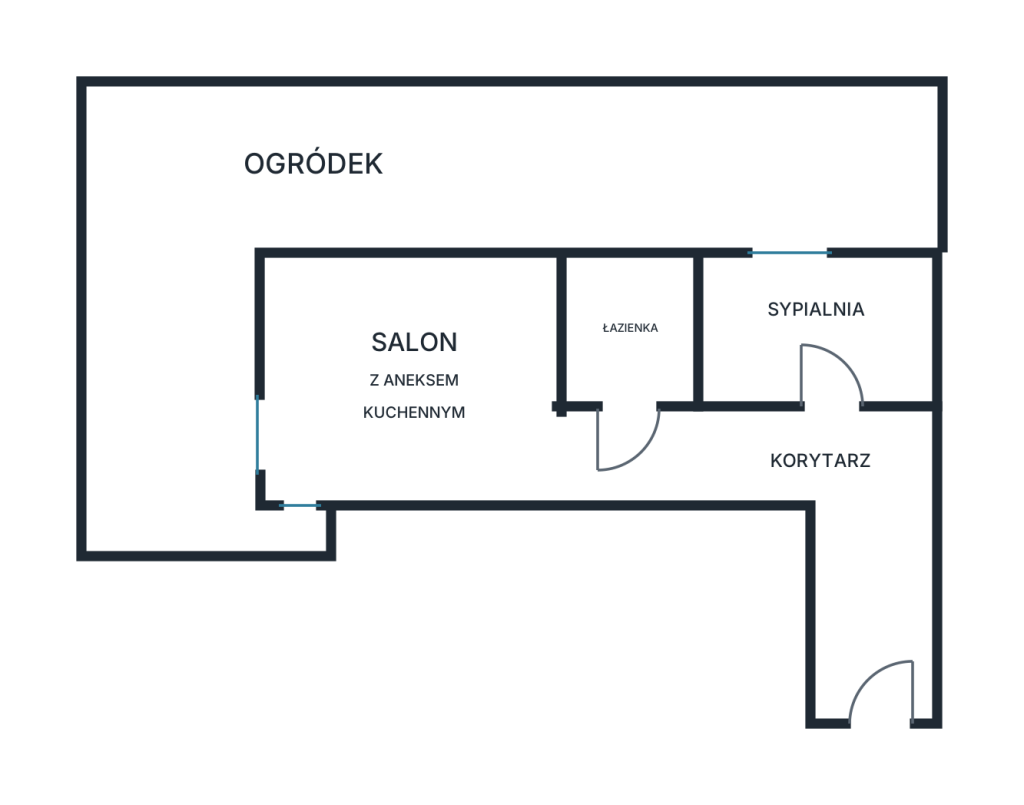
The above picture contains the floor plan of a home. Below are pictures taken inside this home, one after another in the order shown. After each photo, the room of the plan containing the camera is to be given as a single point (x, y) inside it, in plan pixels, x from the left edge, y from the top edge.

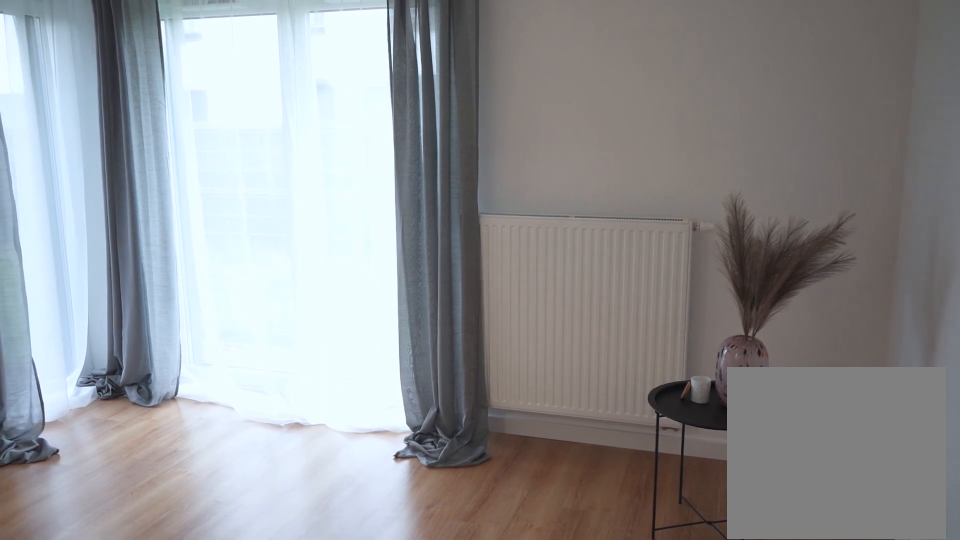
(410, 378)
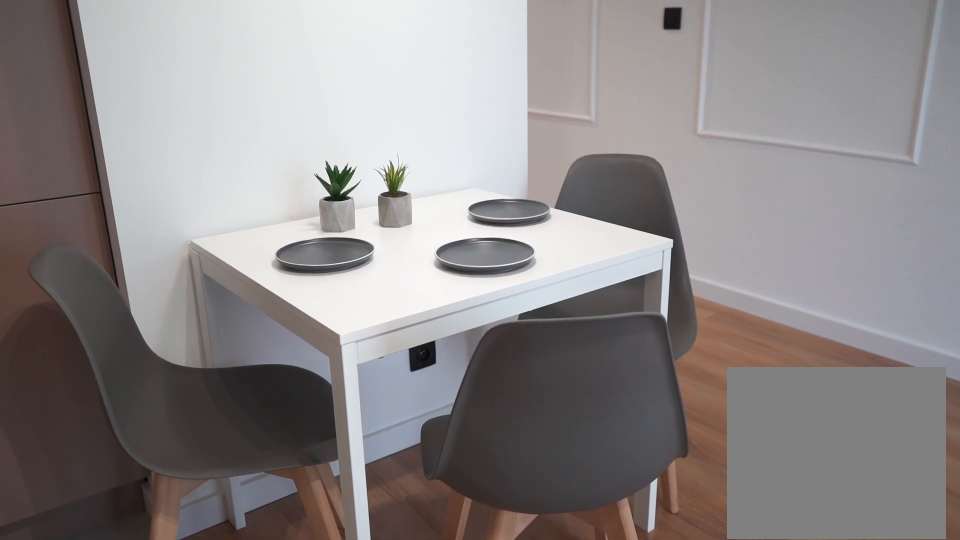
(410, 378)
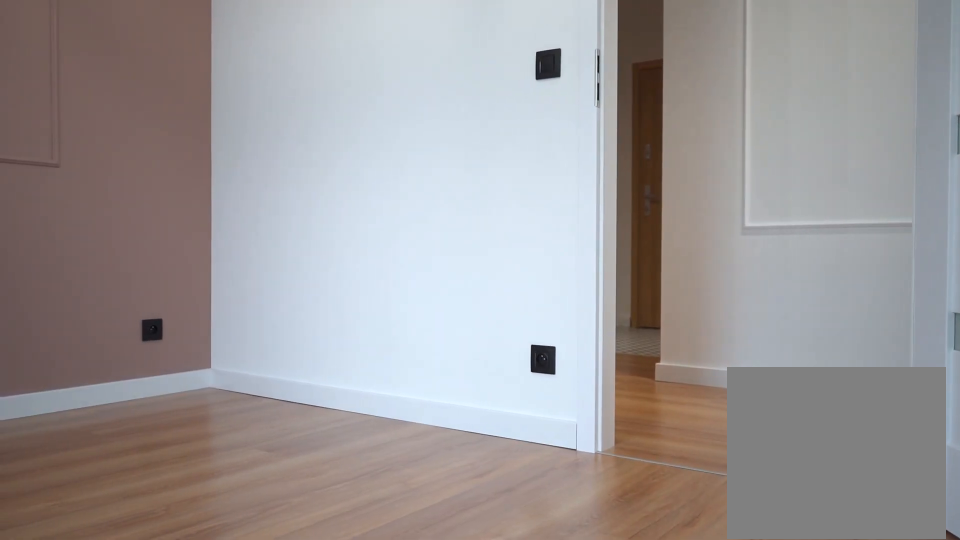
(814, 325)
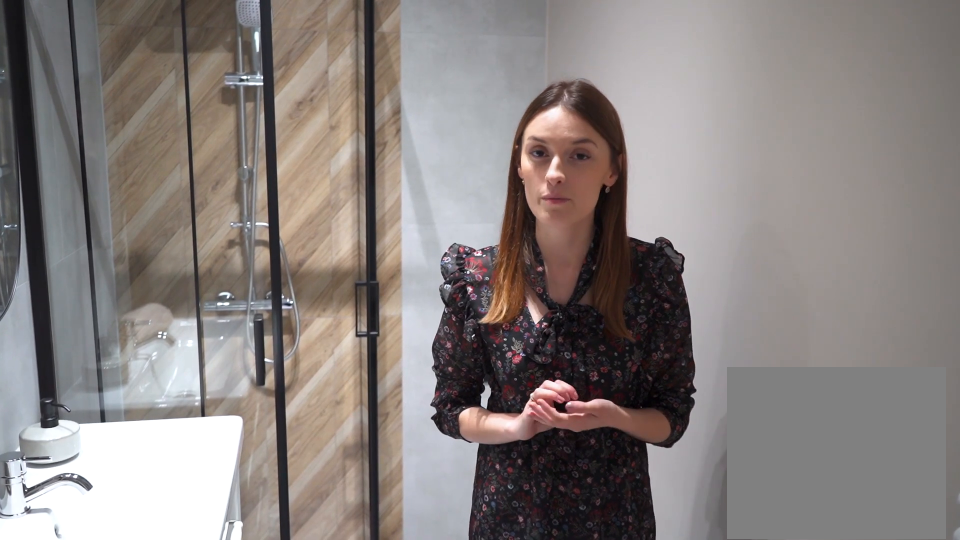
(629, 330)
